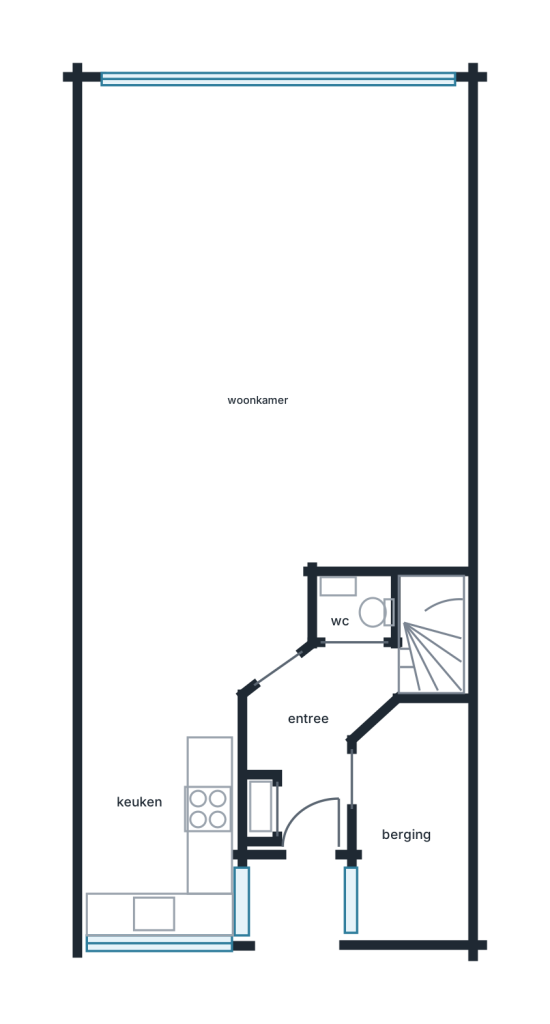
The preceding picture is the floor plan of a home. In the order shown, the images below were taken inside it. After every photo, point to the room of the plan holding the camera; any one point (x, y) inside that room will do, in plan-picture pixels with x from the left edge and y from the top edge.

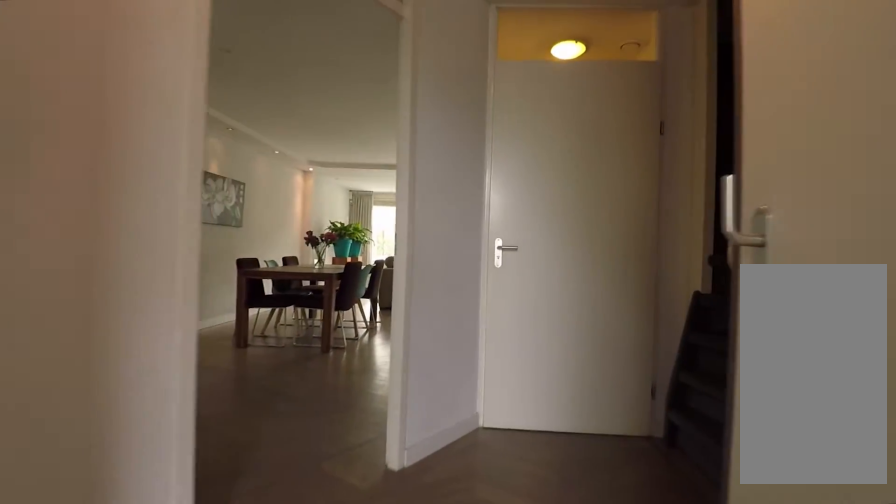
(316, 734)
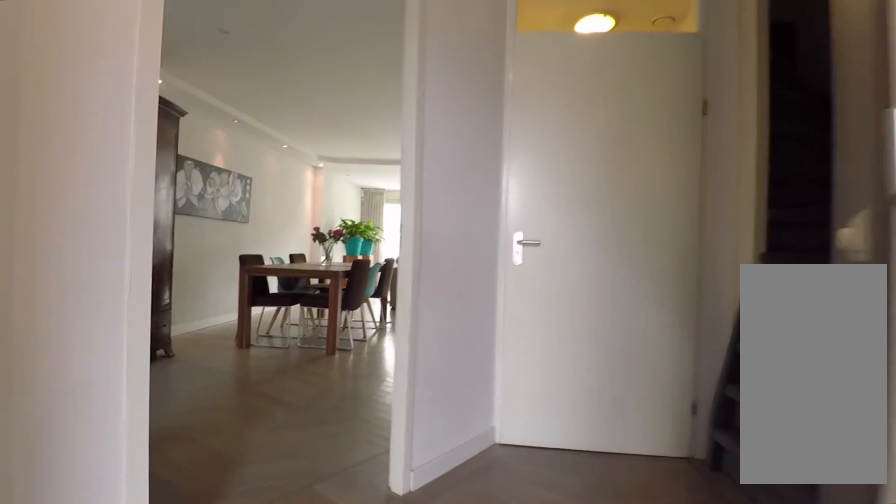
(316, 734)
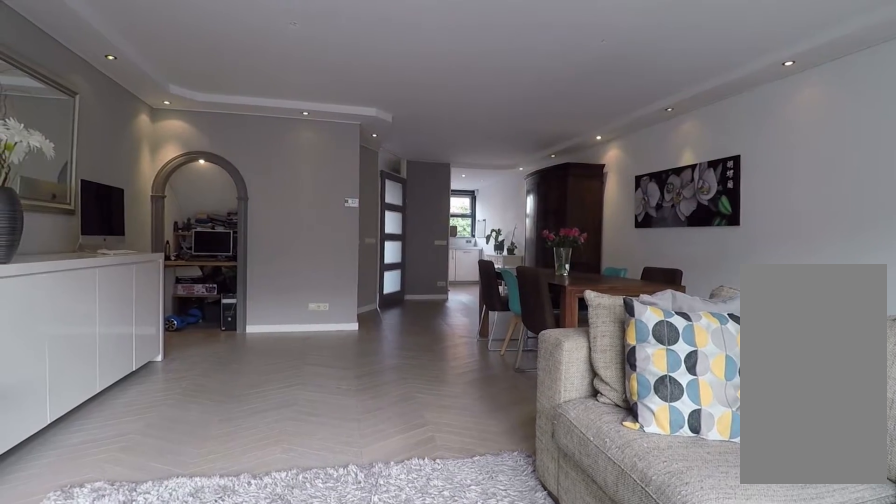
(273, 394)
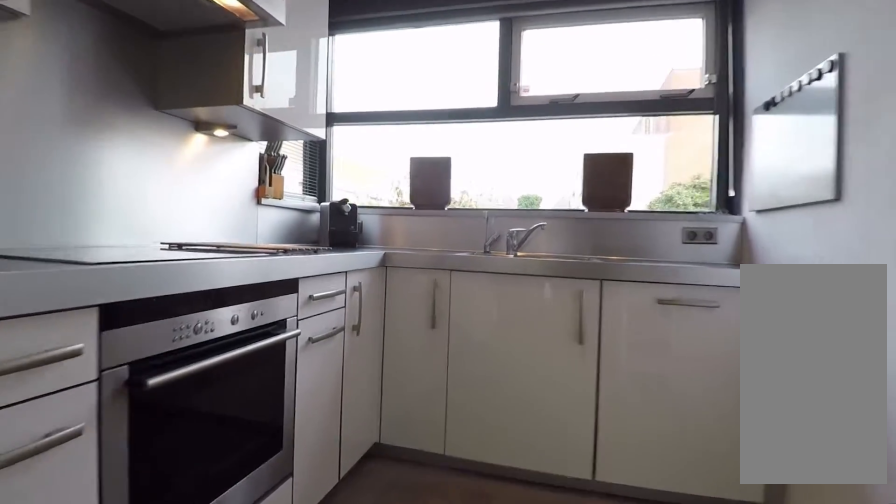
(161, 839)
